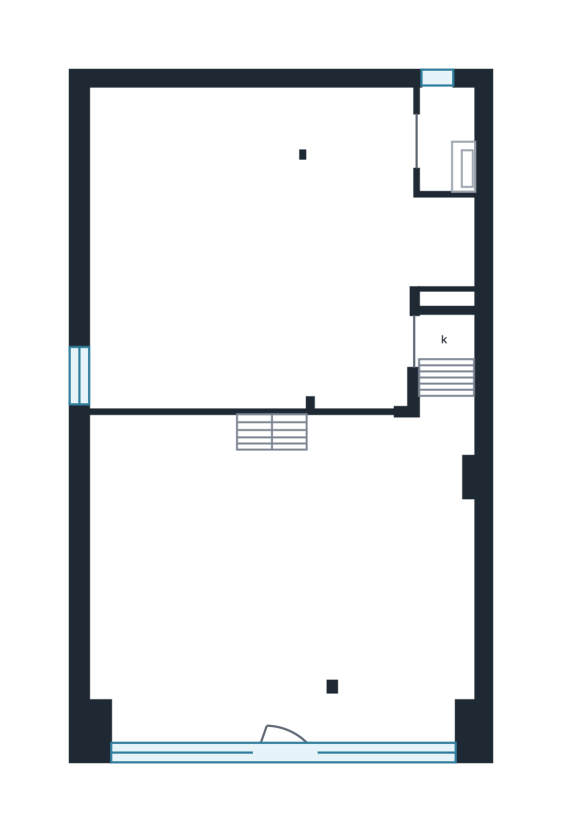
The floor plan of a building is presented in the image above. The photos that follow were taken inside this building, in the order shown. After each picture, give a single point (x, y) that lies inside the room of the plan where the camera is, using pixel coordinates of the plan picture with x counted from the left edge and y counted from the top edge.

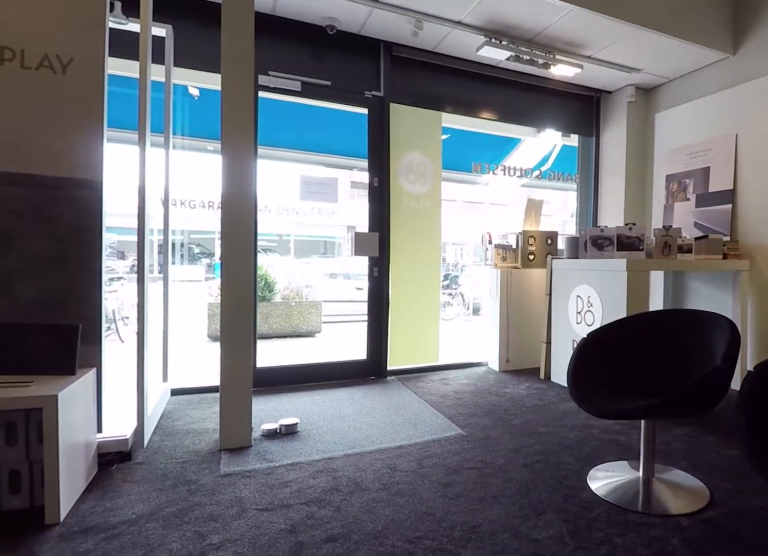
(281, 581)
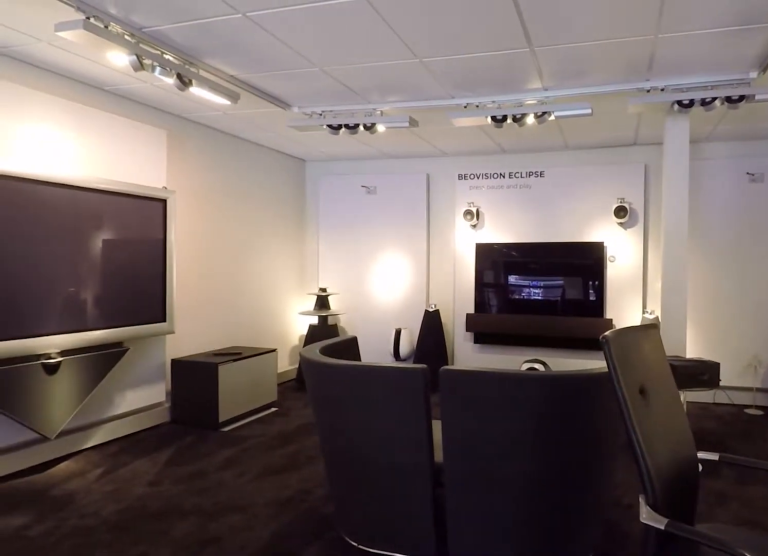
(456, 240)
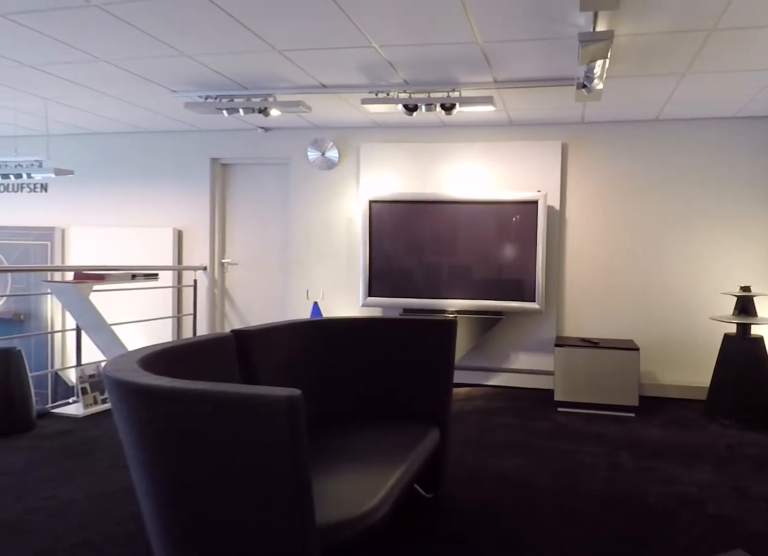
(433, 274)
